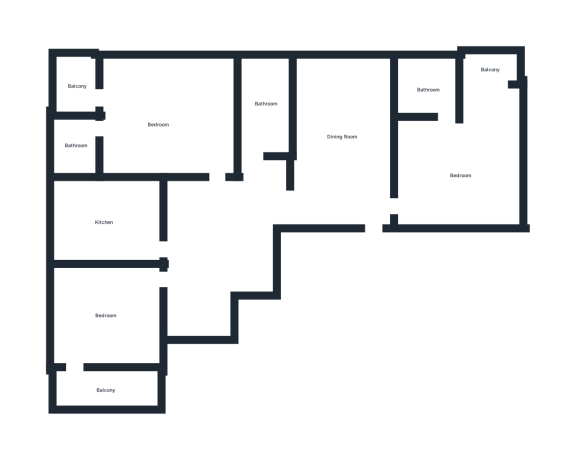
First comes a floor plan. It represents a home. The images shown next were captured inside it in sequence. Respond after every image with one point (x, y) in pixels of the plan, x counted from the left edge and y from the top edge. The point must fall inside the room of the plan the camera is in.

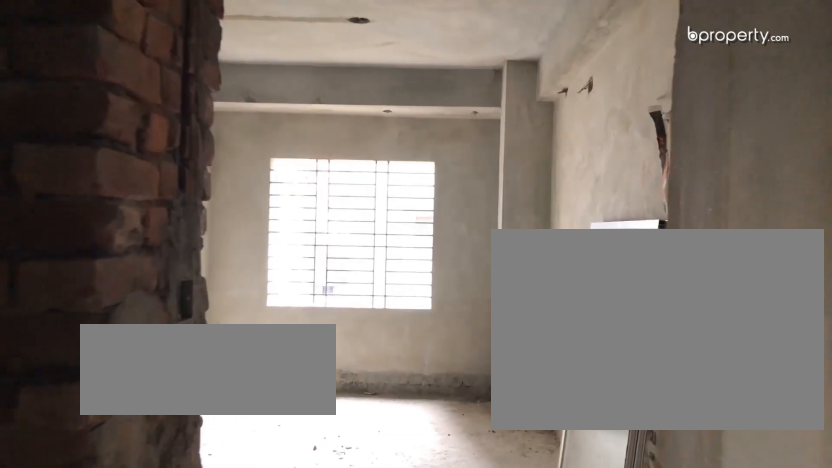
(345, 136)
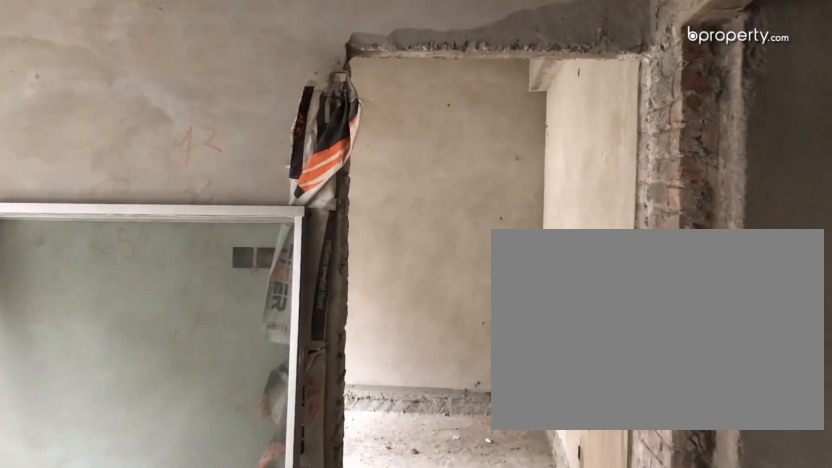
(345, 136)
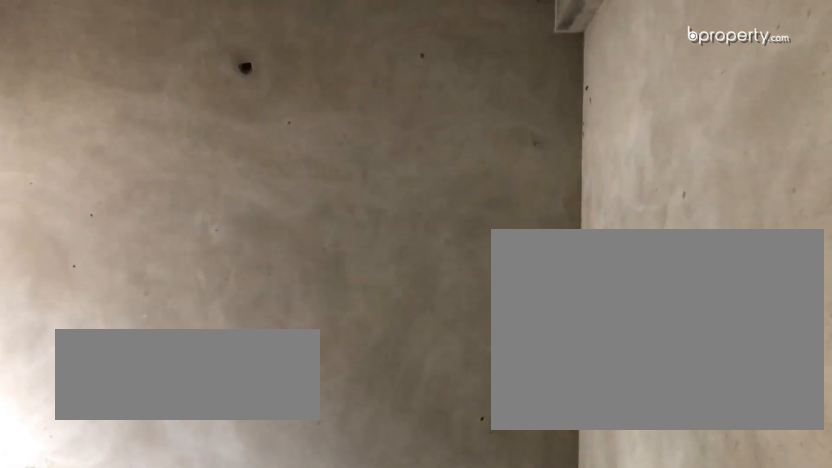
(452, 170)
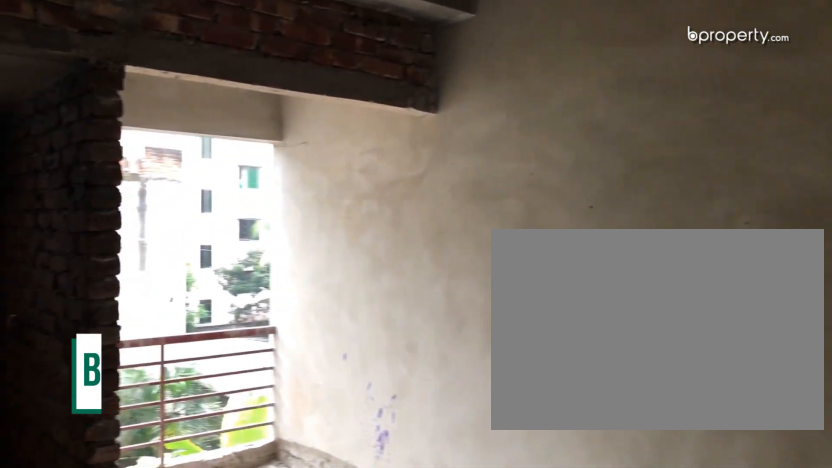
(452, 170)
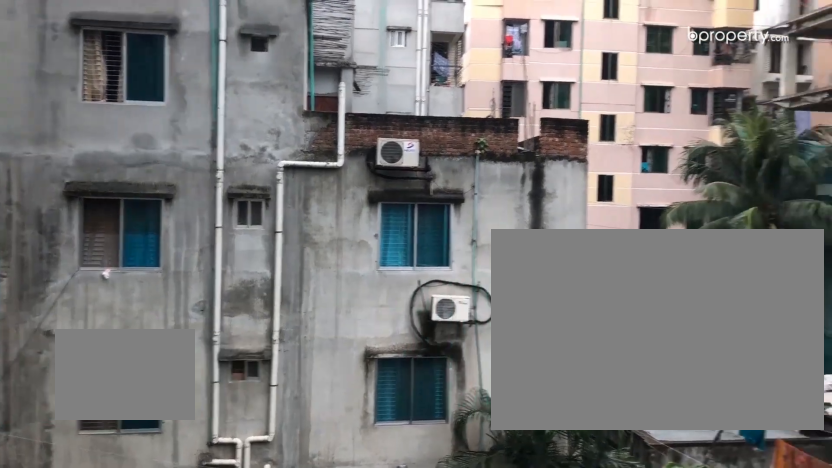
(488, 77)
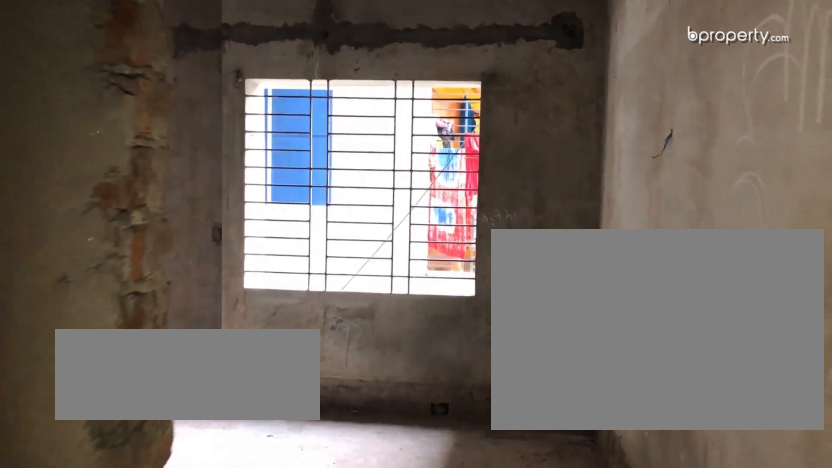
(216, 185)
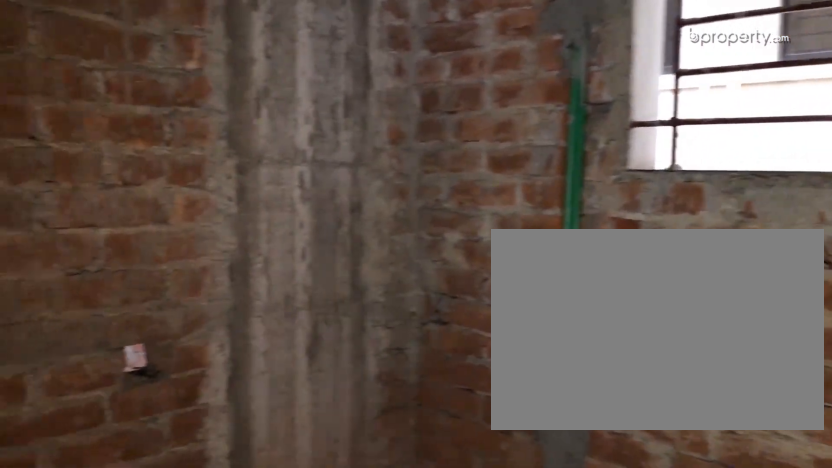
(73, 146)
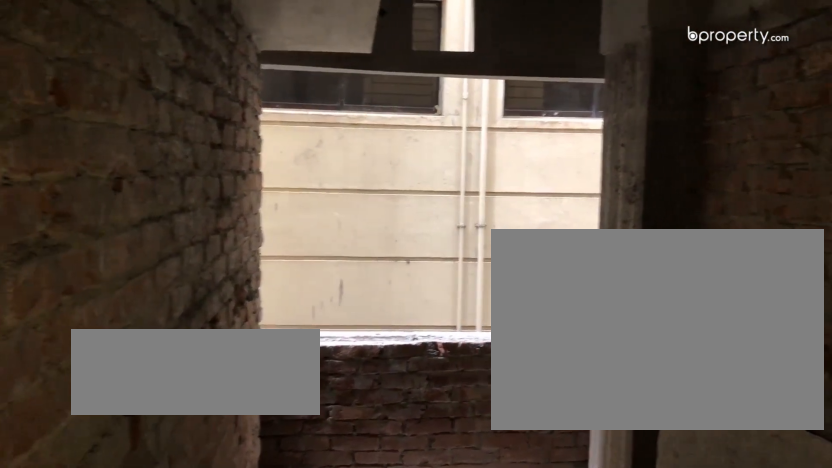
(107, 221)
